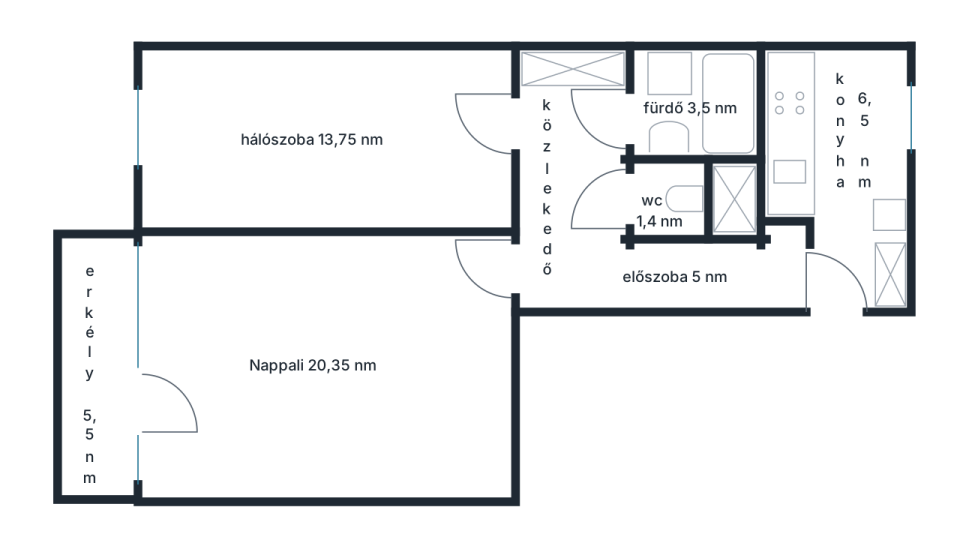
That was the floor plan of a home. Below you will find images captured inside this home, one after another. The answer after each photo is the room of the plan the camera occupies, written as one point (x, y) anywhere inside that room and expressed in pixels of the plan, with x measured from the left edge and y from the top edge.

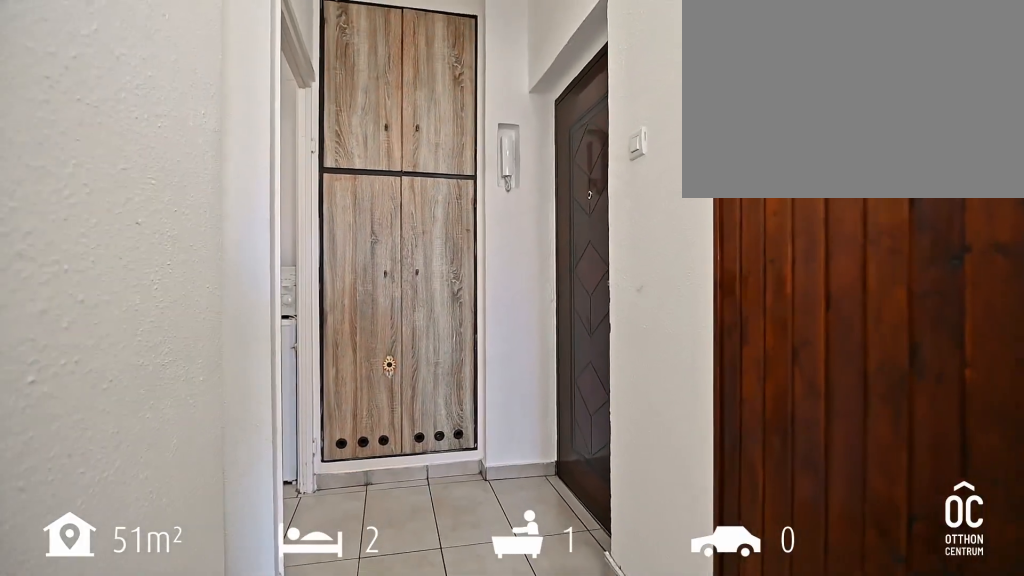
(670, 276)
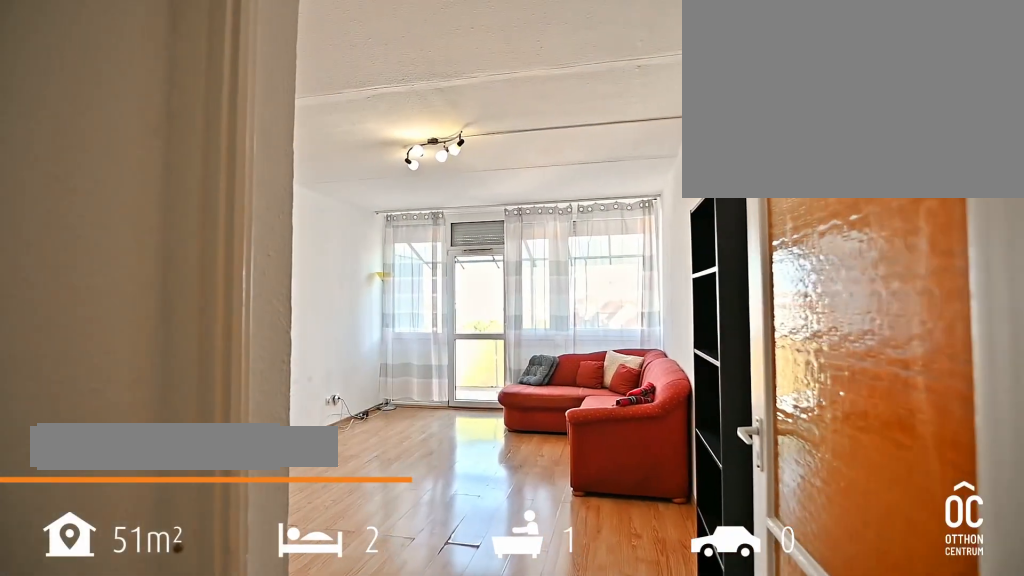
(320, 369)
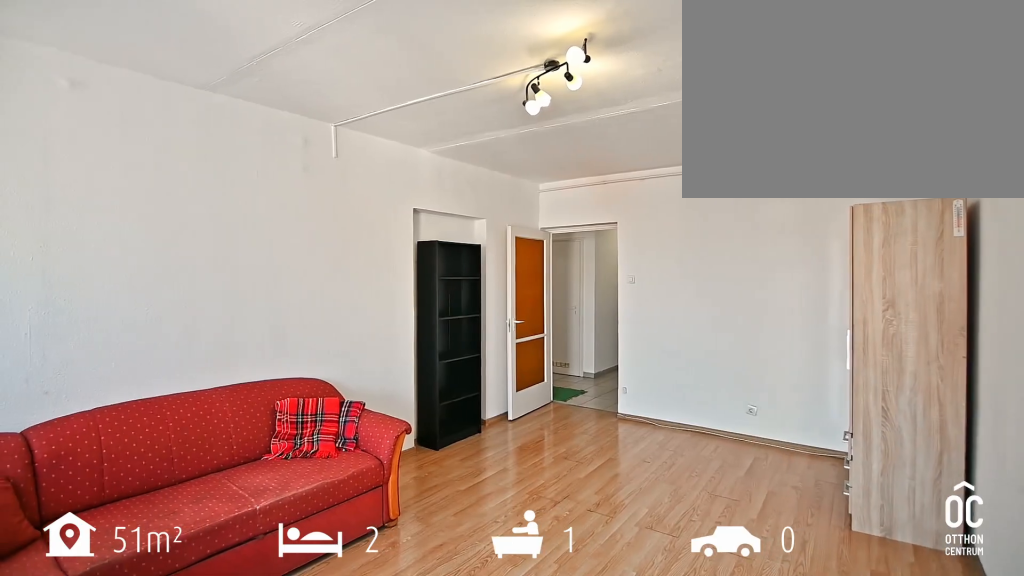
(320, 369)
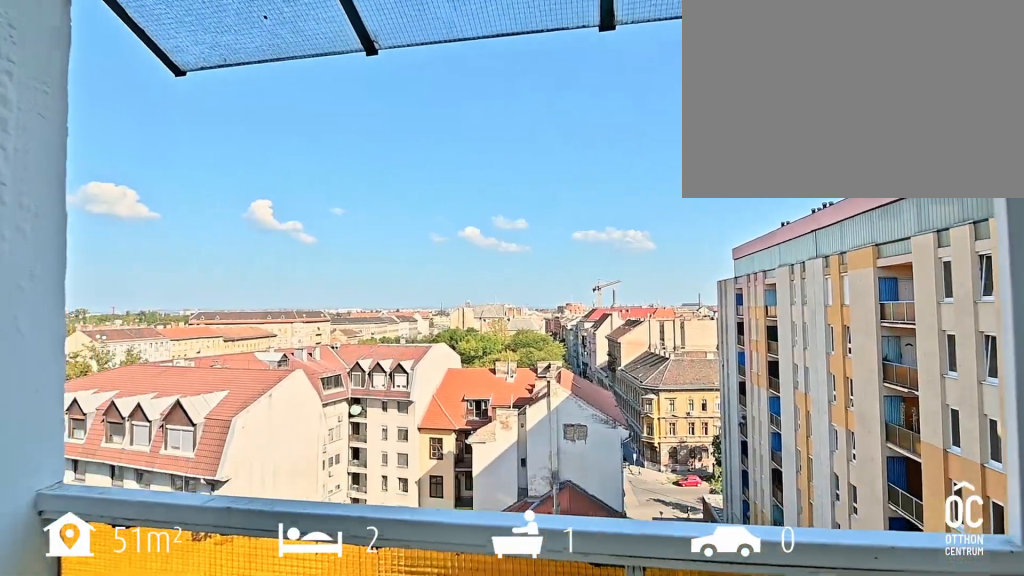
(95, 371)
